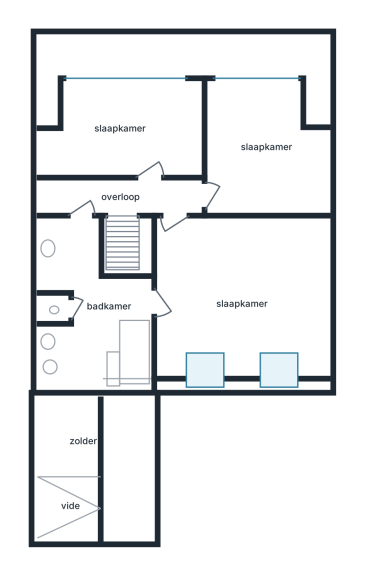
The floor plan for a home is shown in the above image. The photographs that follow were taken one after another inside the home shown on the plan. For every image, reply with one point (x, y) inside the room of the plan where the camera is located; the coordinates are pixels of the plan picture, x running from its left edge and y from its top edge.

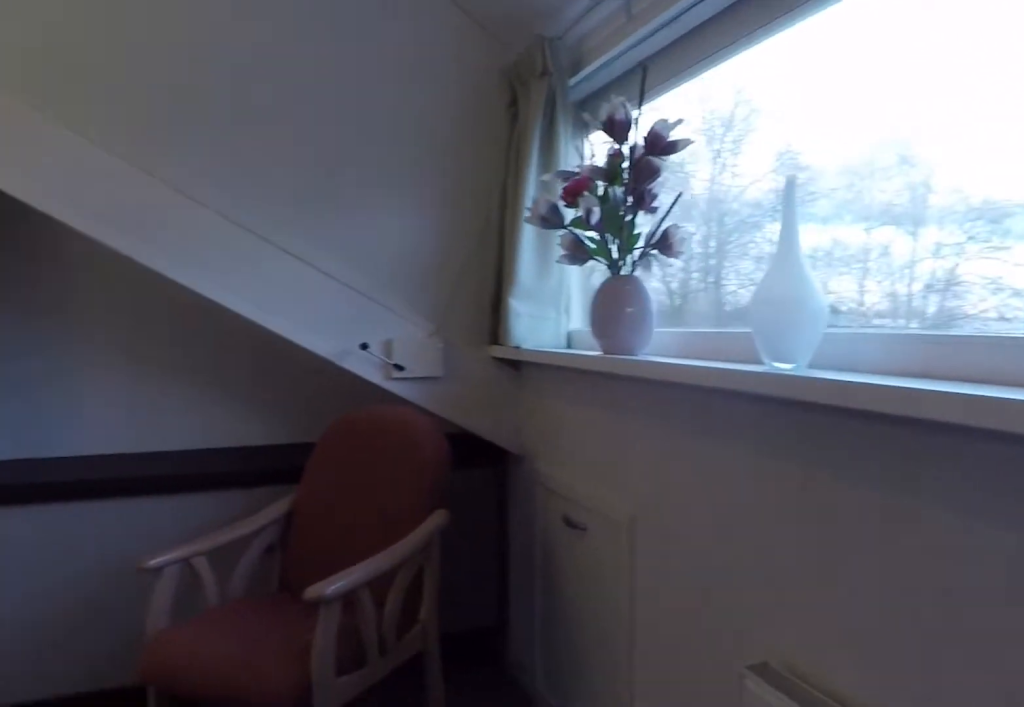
(109, 126)
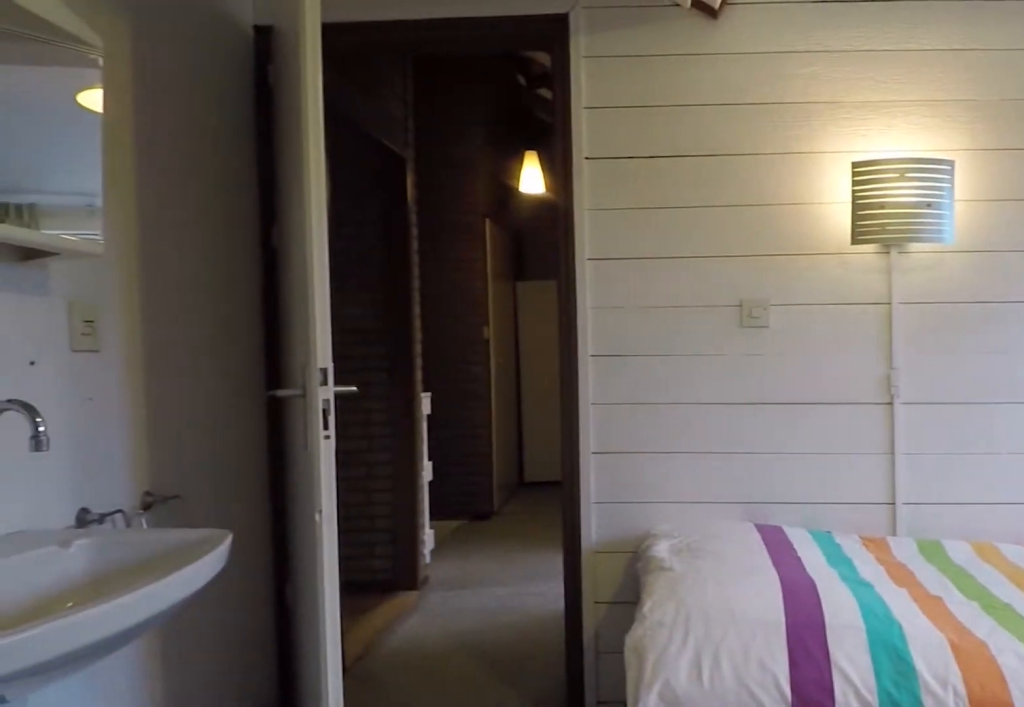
(254, 92)
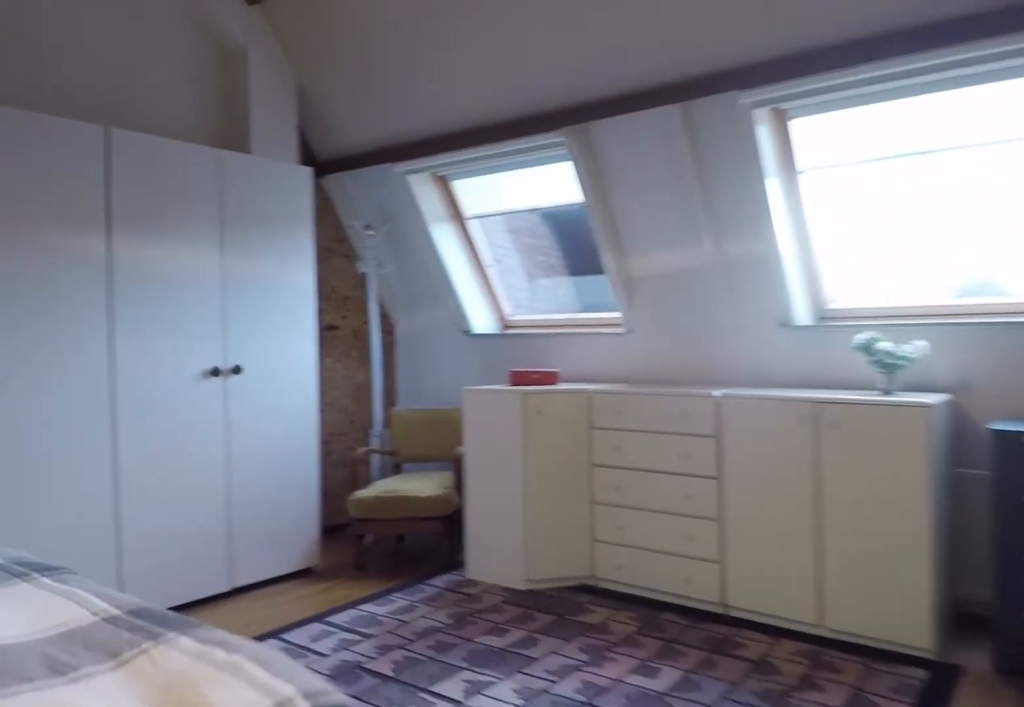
(240, 330)
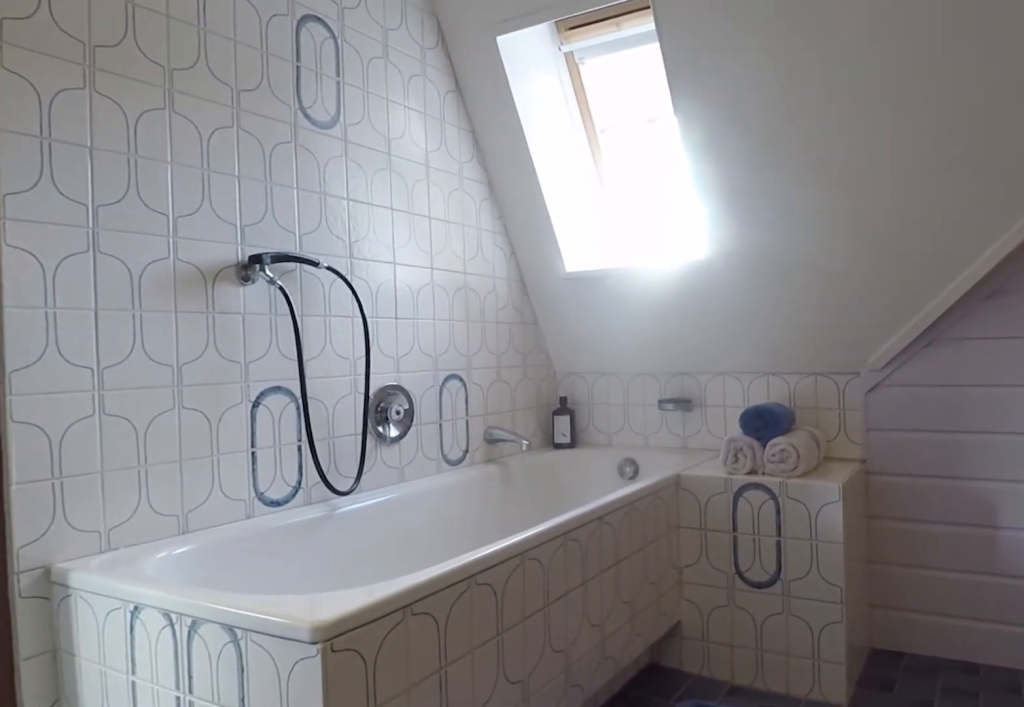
(89, 313)
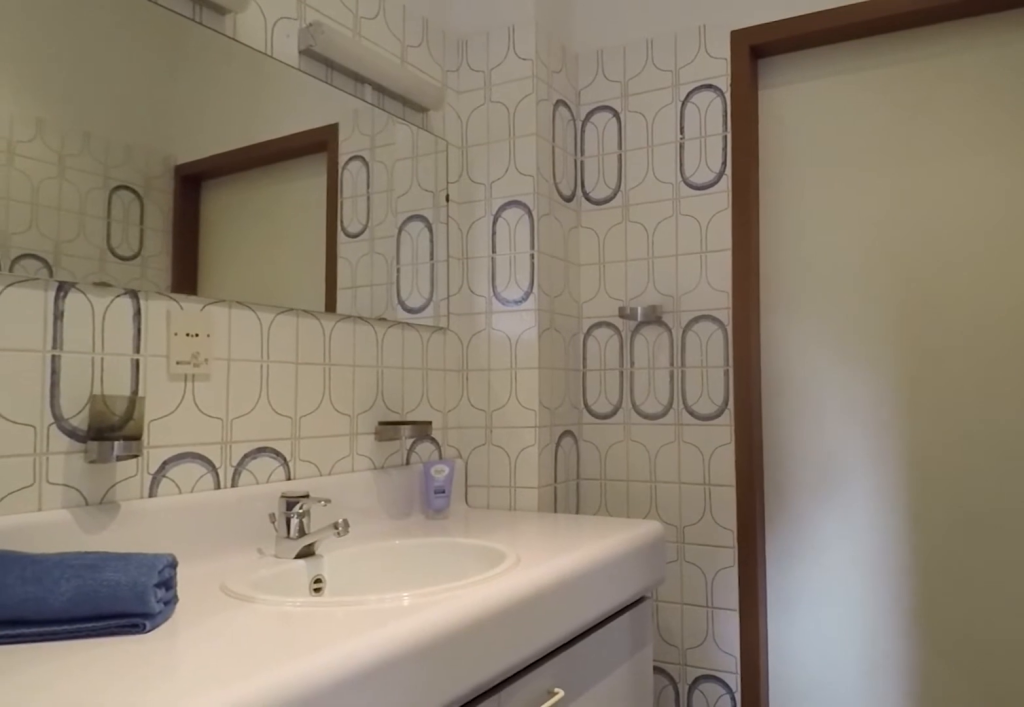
(89, 313)
